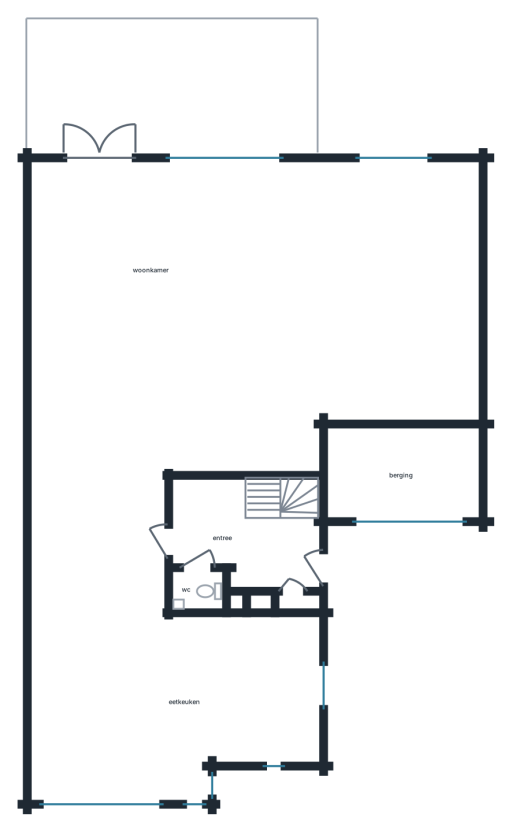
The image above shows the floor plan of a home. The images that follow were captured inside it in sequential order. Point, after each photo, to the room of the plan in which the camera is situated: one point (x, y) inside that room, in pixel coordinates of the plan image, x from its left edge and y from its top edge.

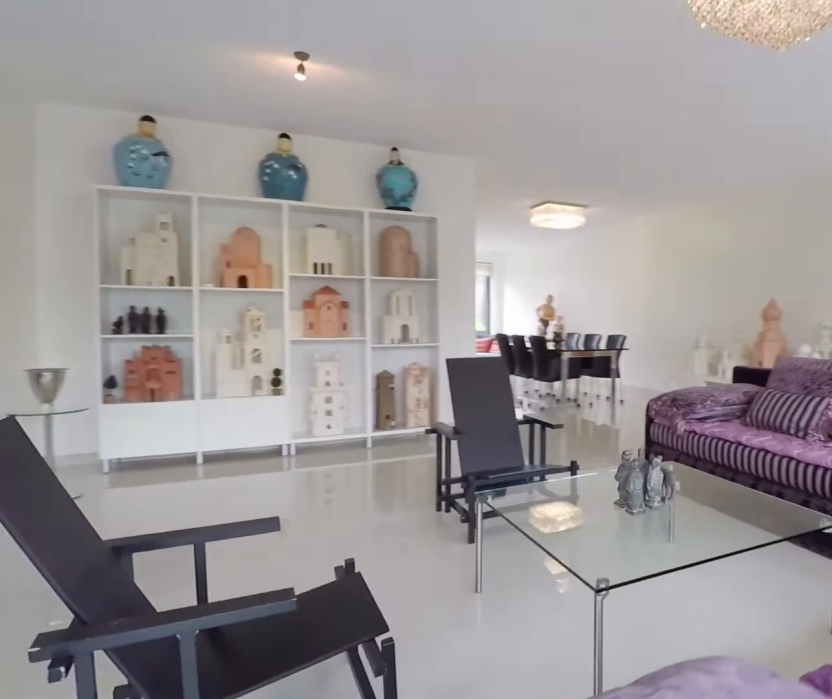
(233, 327)
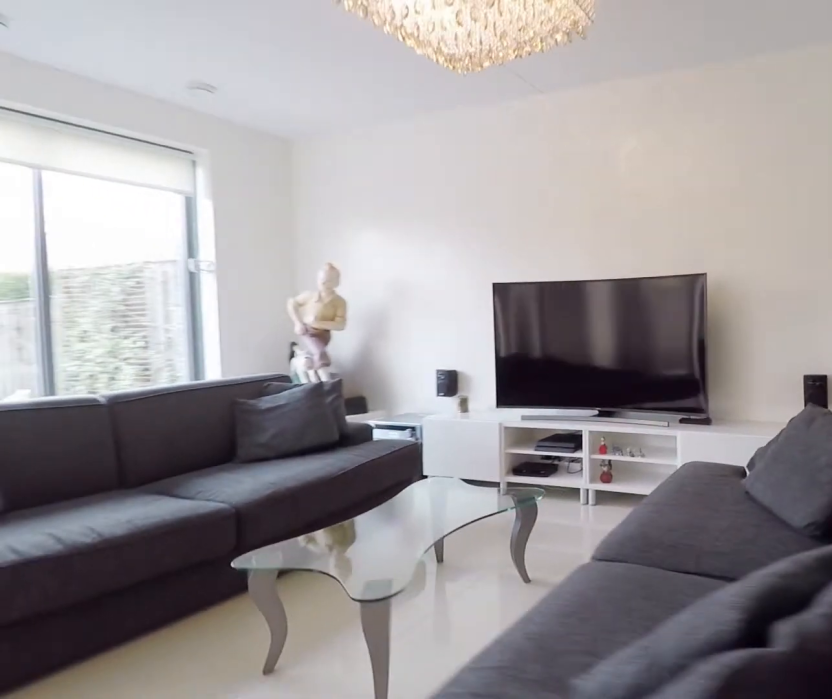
(233, 327)
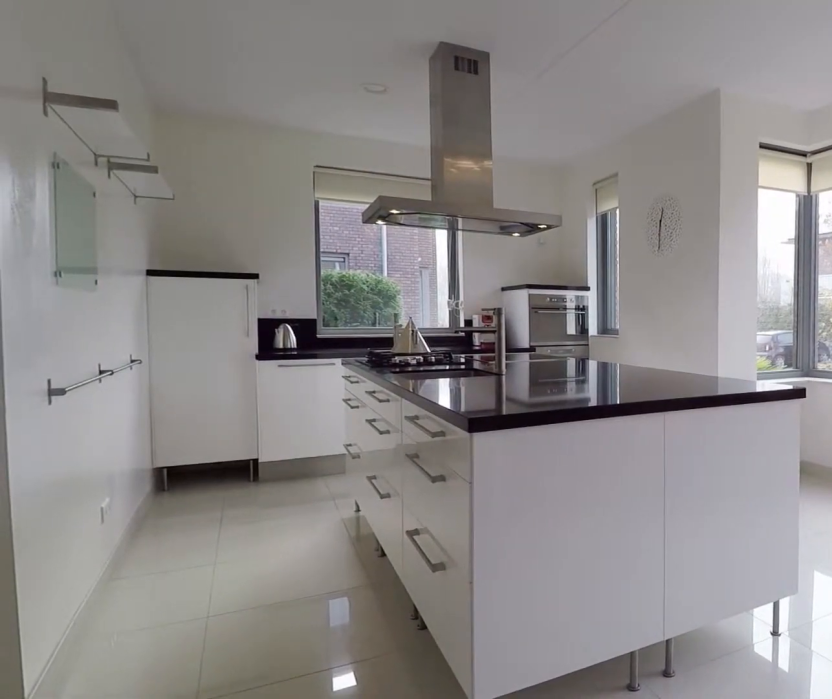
(166, 702)
